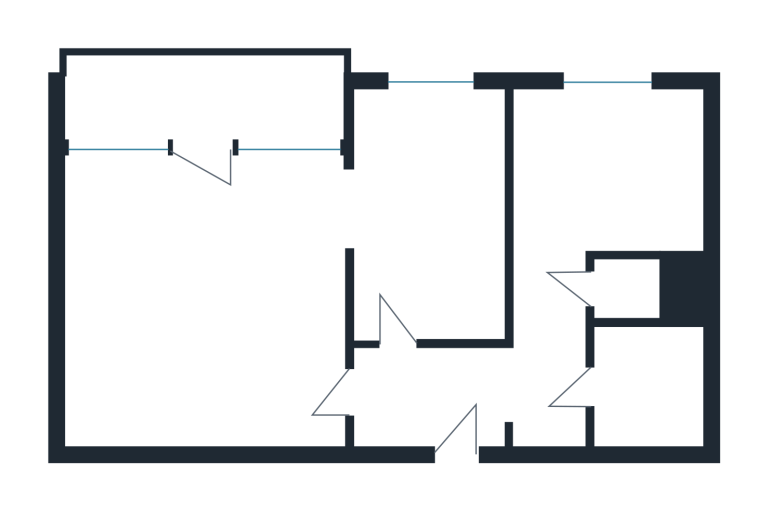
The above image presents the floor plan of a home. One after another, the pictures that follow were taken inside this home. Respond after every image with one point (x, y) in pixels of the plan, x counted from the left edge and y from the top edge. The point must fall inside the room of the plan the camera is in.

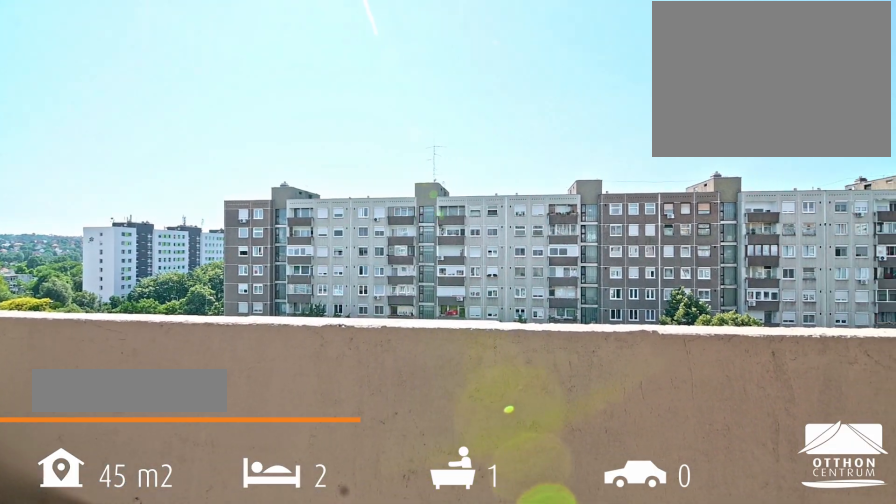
(203, 87)
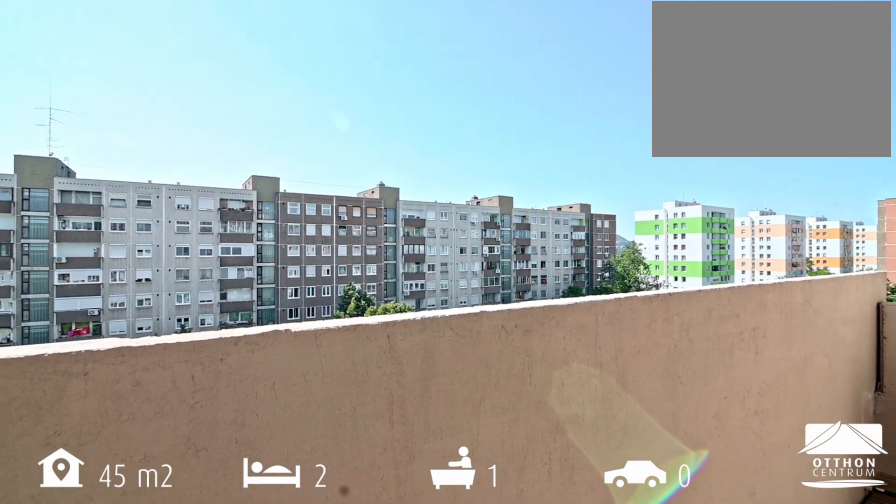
(203, 87)
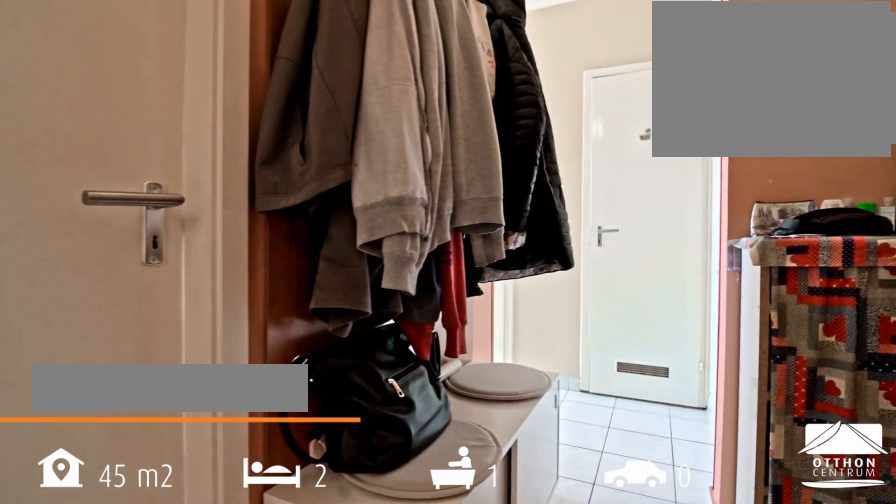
(533, 381)
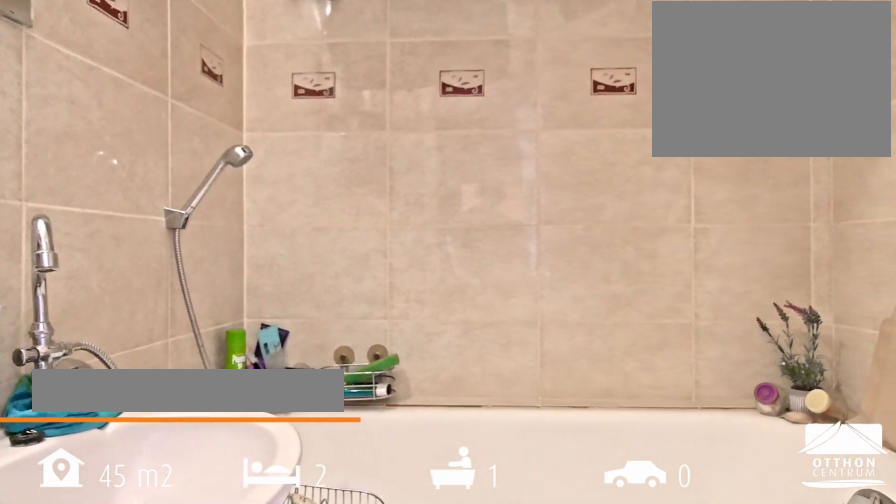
(653, 394)
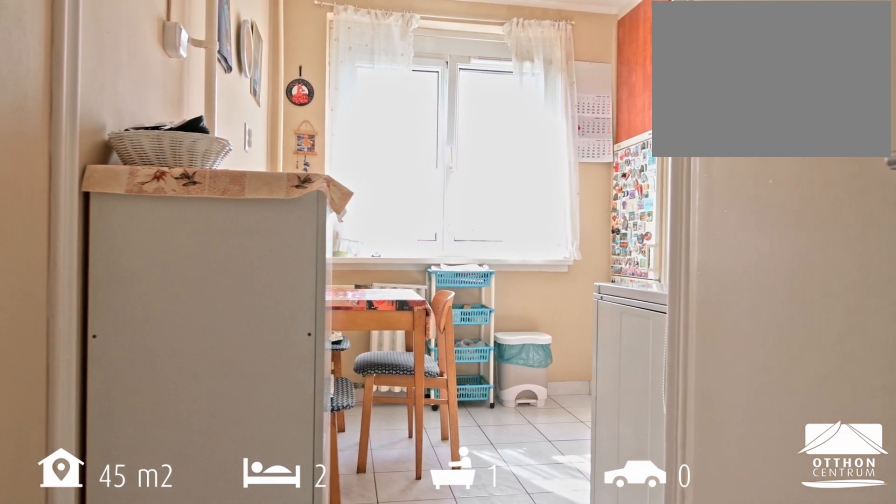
(617, 162)
